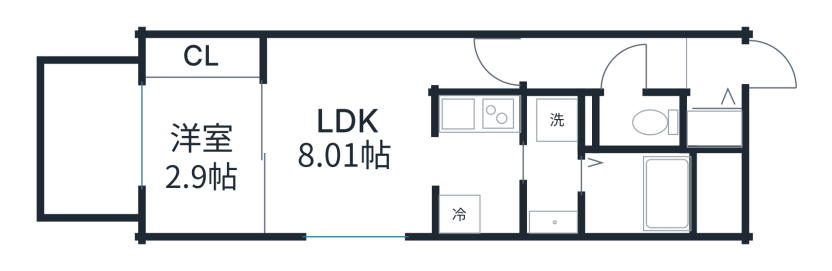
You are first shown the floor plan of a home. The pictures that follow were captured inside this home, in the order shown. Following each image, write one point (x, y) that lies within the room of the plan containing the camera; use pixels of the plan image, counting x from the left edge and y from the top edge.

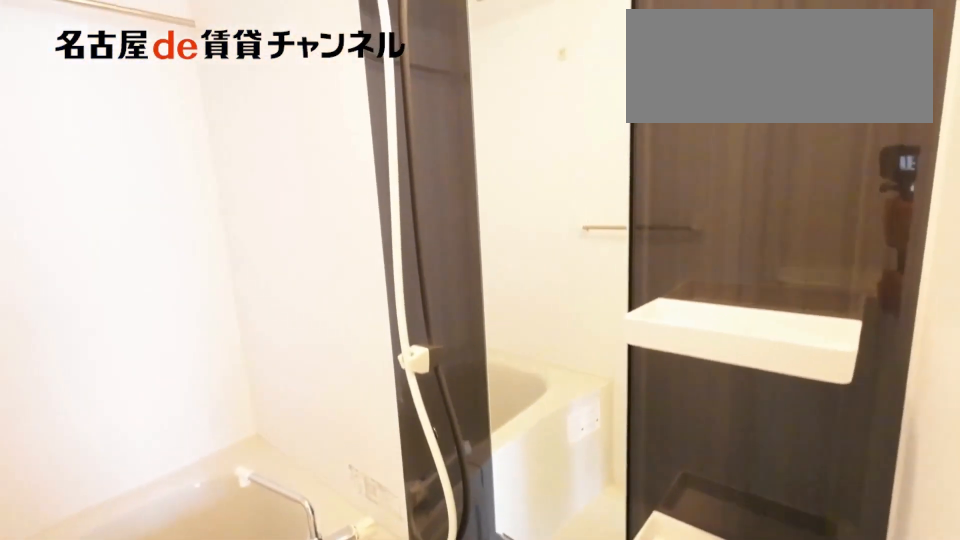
(639, 198)
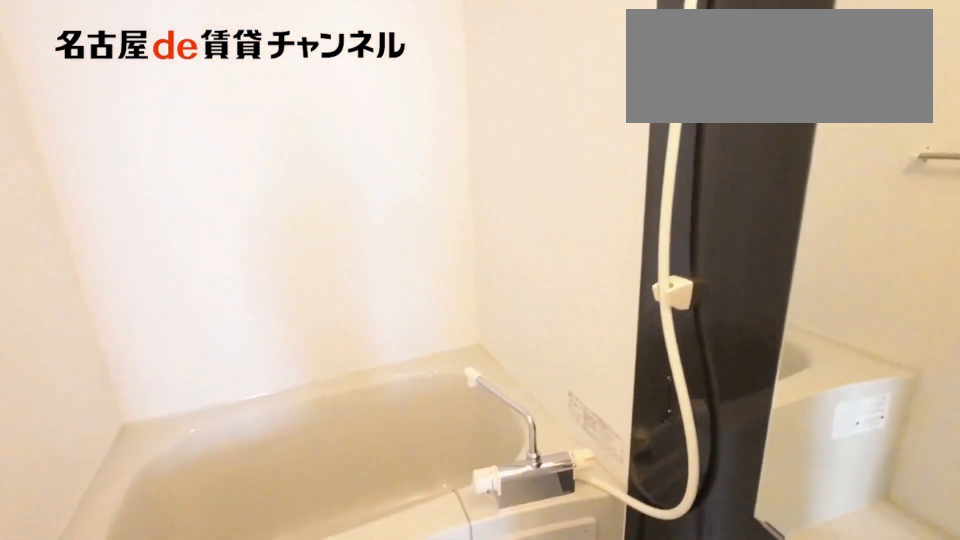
(639, 198)
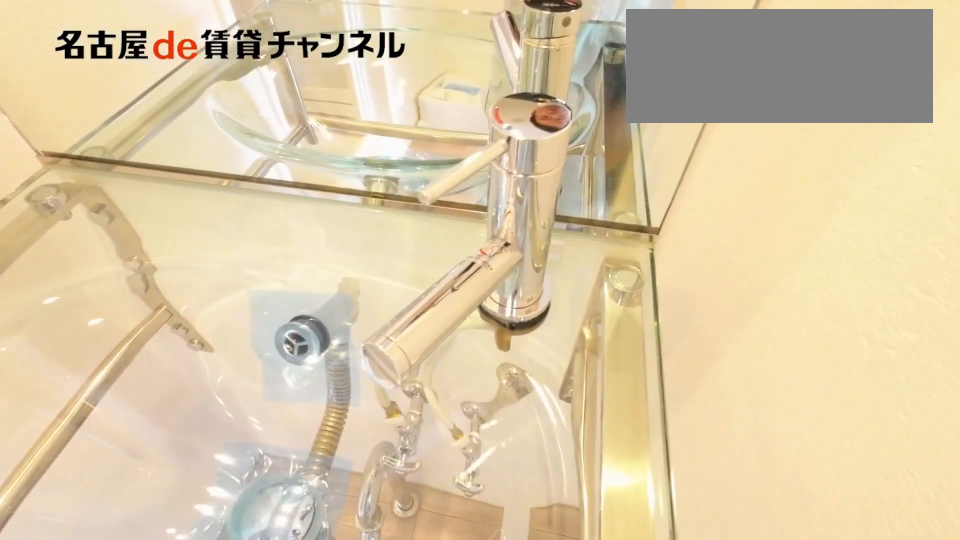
(554, 215)
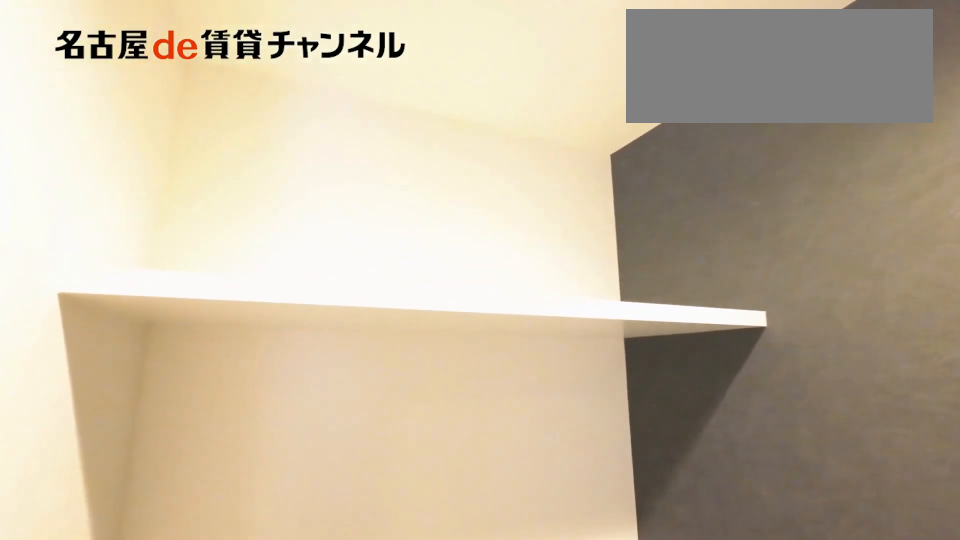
(634, 125)
